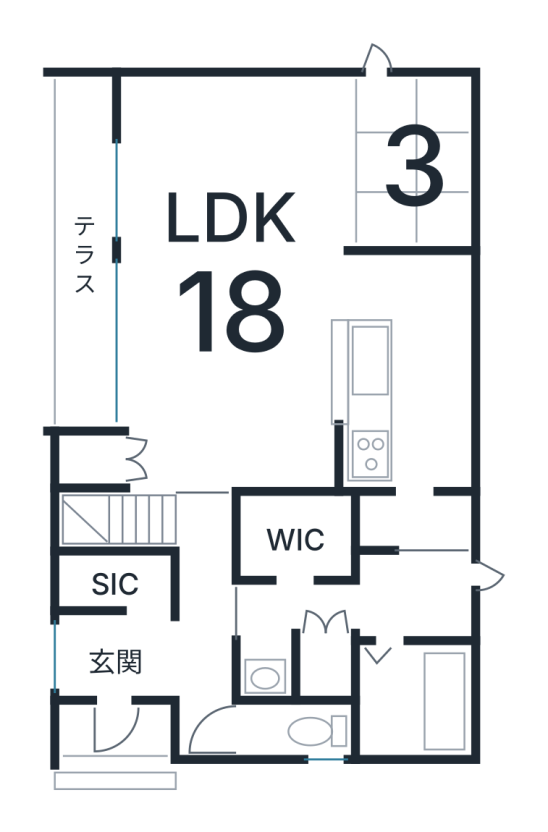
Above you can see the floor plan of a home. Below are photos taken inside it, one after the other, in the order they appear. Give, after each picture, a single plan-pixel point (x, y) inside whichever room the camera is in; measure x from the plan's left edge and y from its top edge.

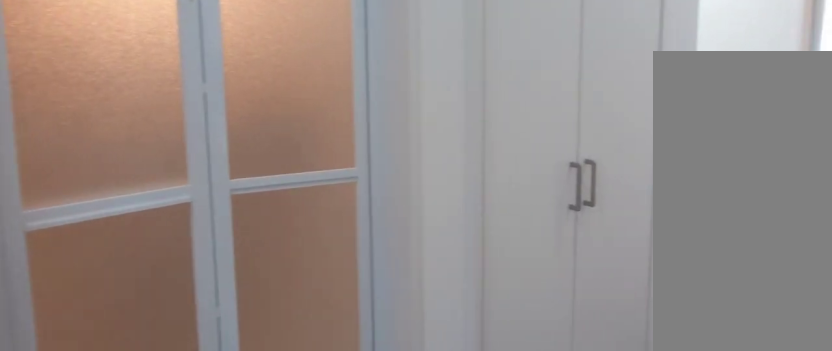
(378, 595)
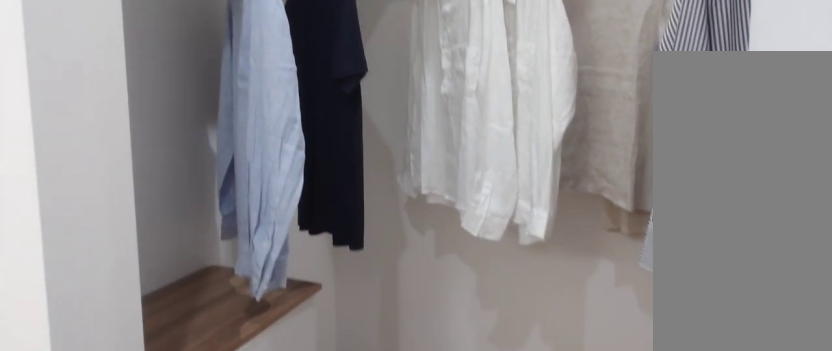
(287, 538)
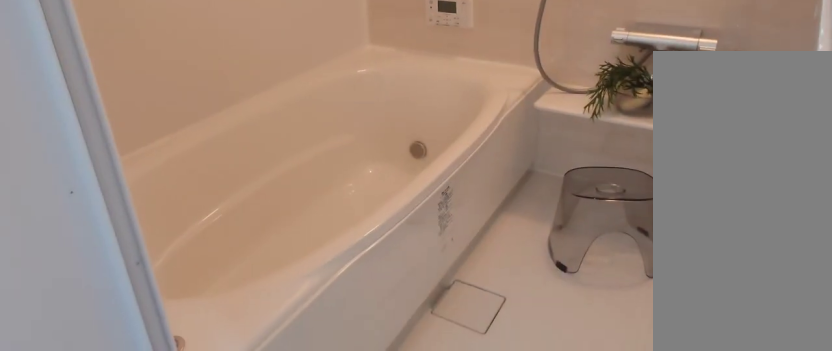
(402, 713)
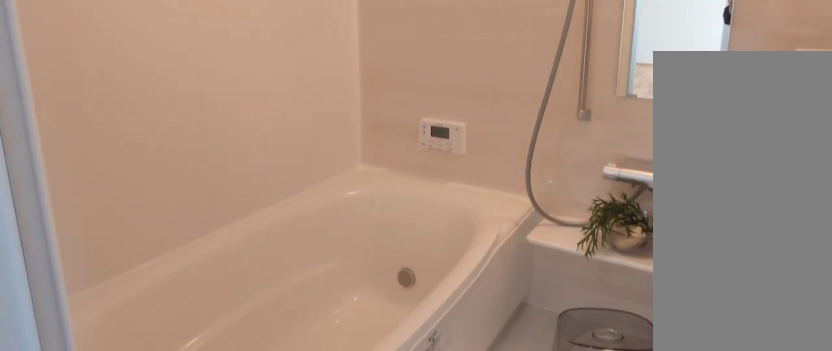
(402, 713)
